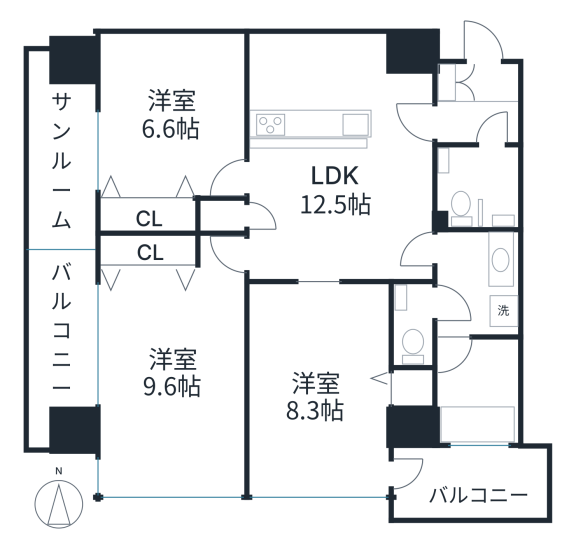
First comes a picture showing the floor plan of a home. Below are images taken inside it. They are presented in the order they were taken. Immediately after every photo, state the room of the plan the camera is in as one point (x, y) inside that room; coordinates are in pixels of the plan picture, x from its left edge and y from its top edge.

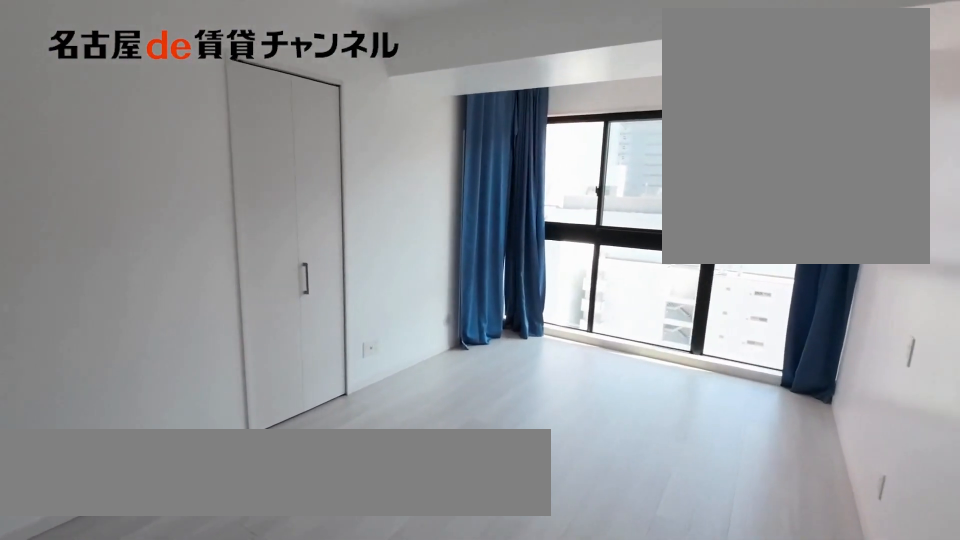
(317, 385)
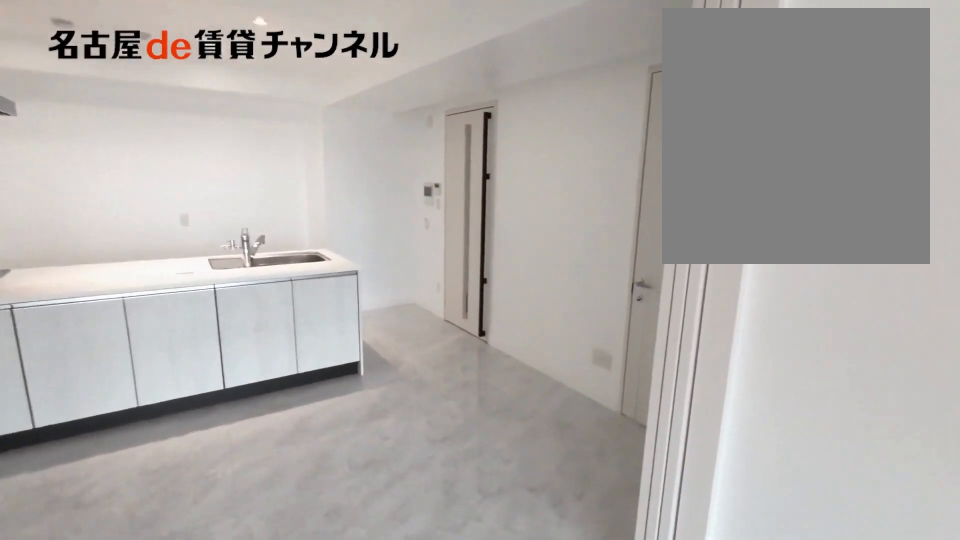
(335, 249)
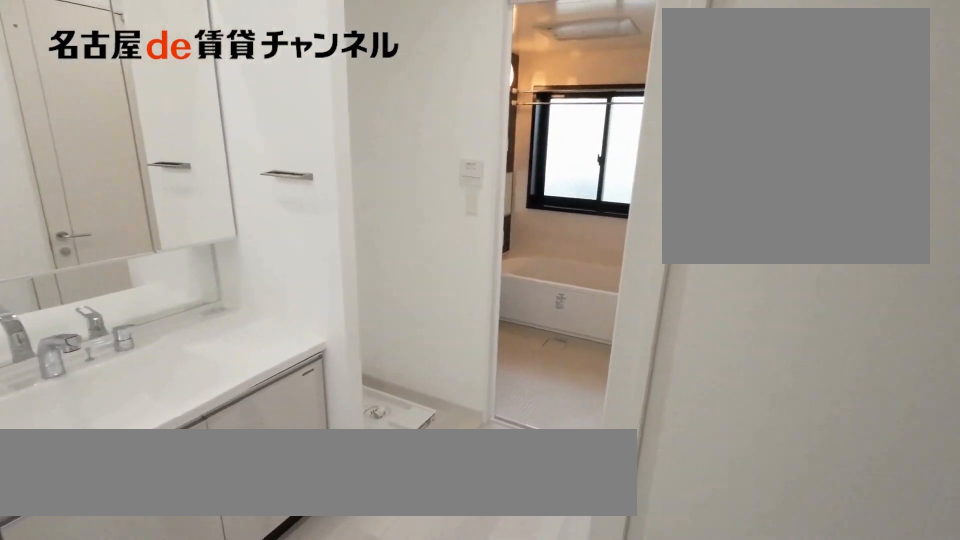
(476, 283)
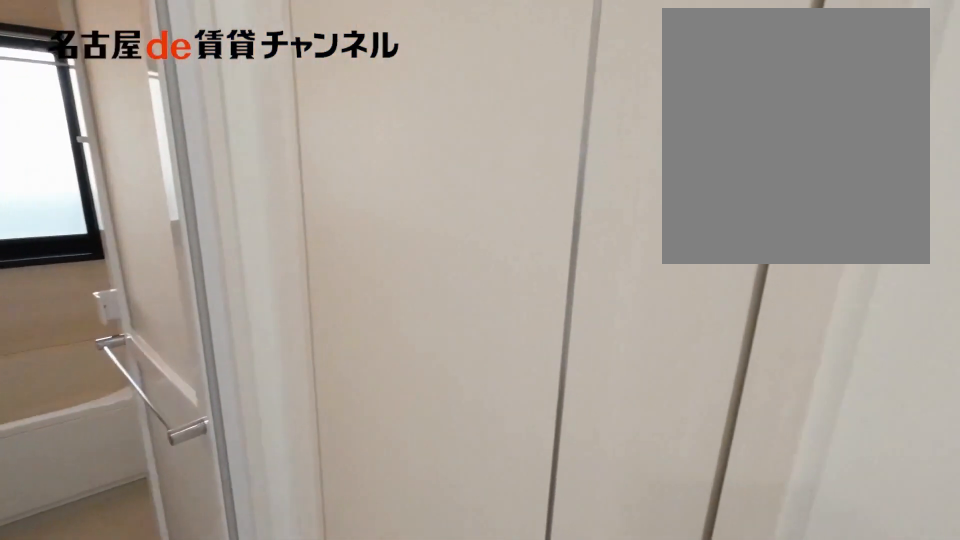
(476, 283)
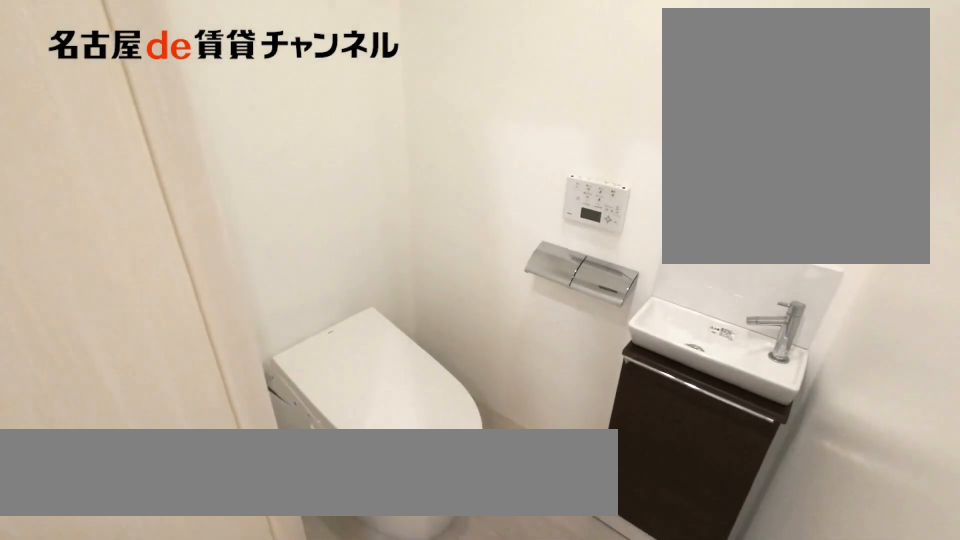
(411, 323)
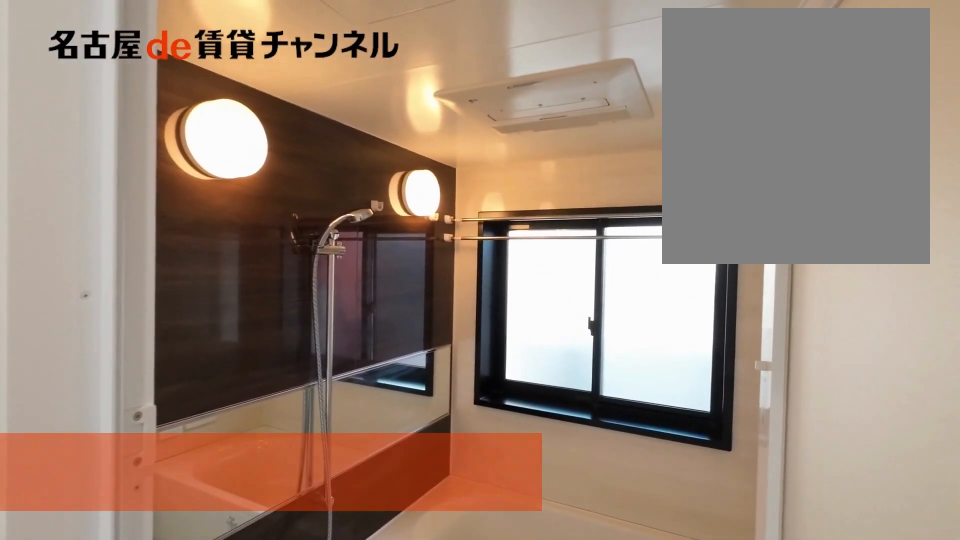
(478, 391)
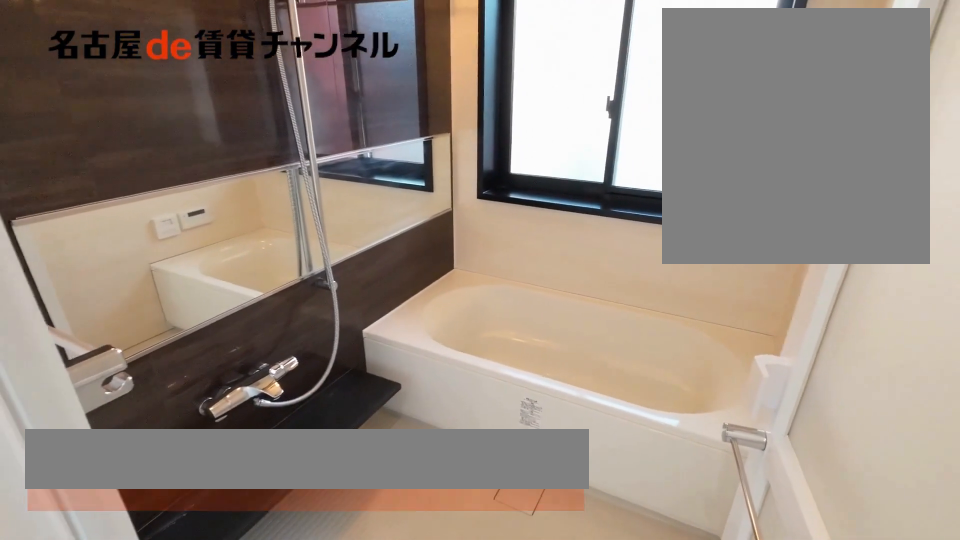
(478, 391)
